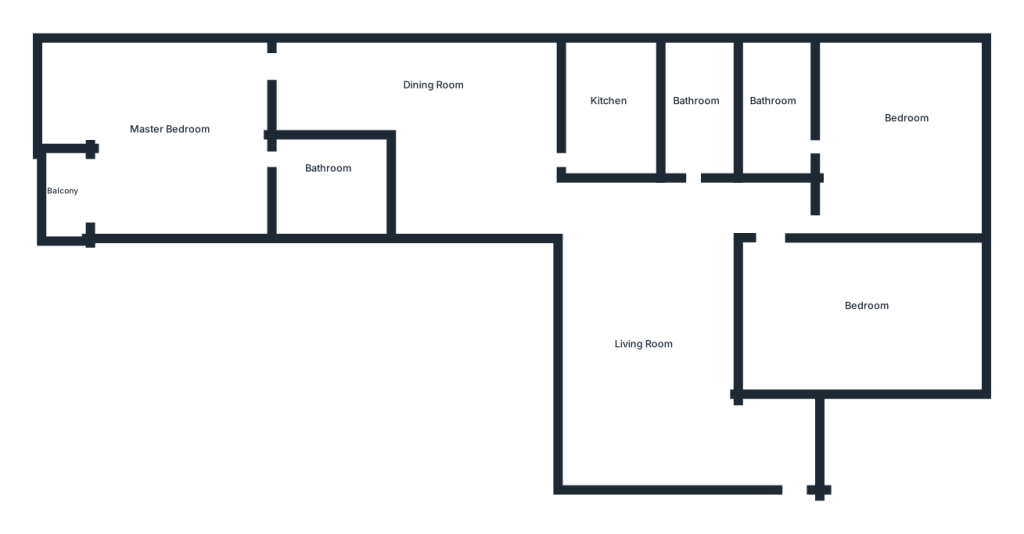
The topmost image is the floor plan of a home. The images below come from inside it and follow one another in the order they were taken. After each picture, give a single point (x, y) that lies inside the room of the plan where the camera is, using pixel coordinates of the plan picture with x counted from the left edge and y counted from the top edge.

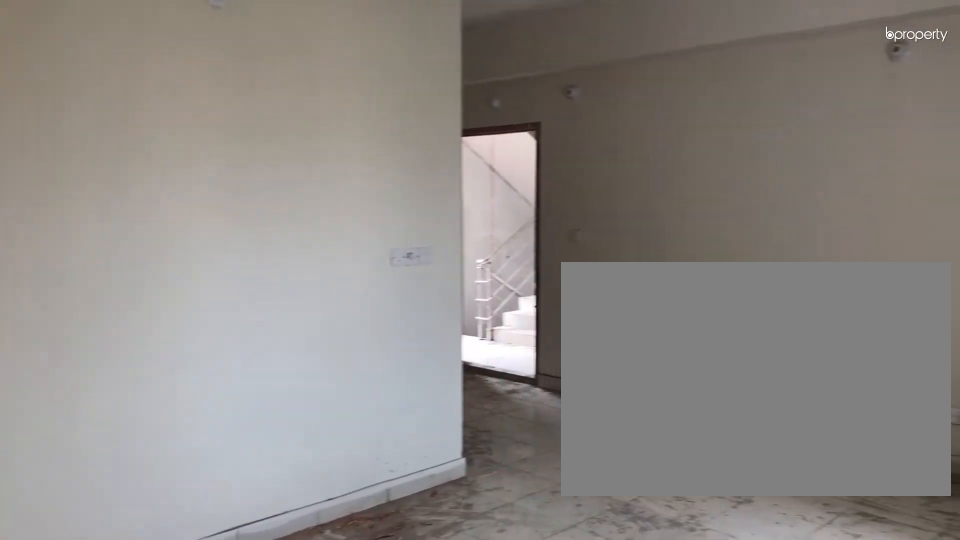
(623, 331)
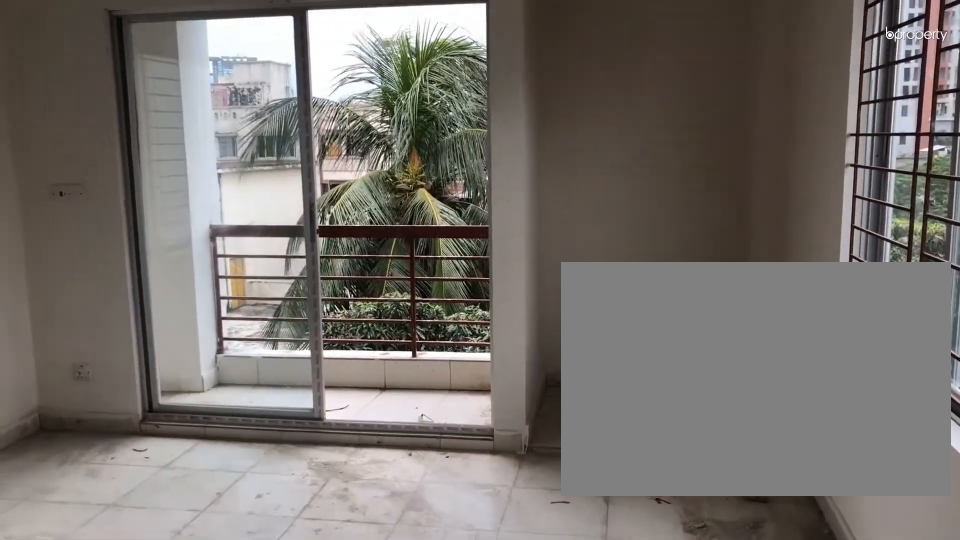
(154, 127)
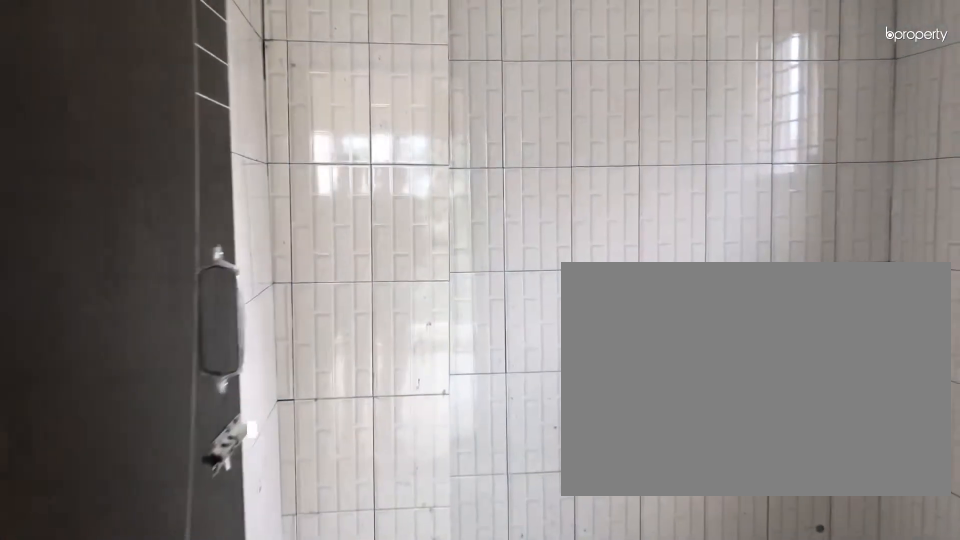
(335, 175)
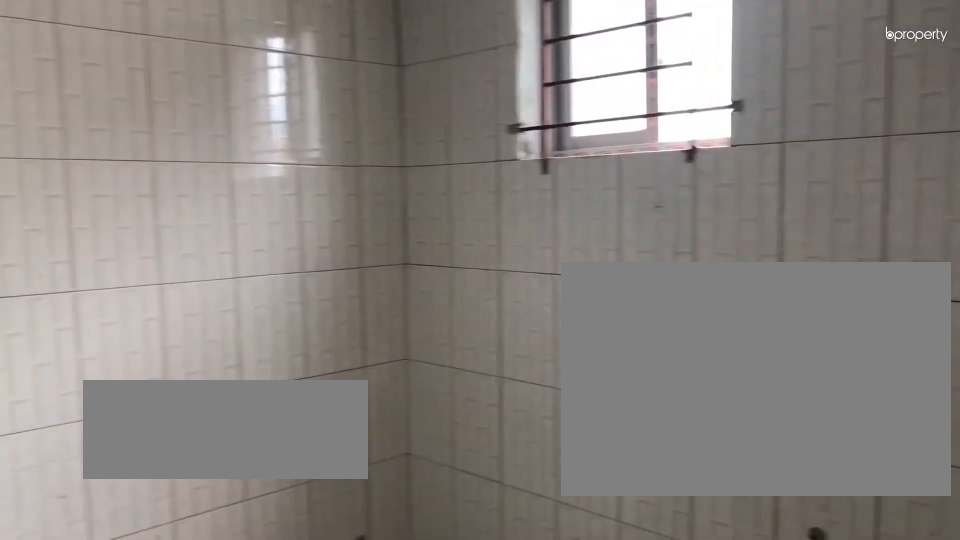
(335, 175)
